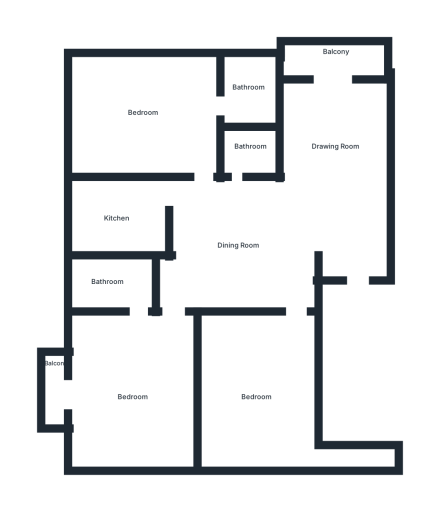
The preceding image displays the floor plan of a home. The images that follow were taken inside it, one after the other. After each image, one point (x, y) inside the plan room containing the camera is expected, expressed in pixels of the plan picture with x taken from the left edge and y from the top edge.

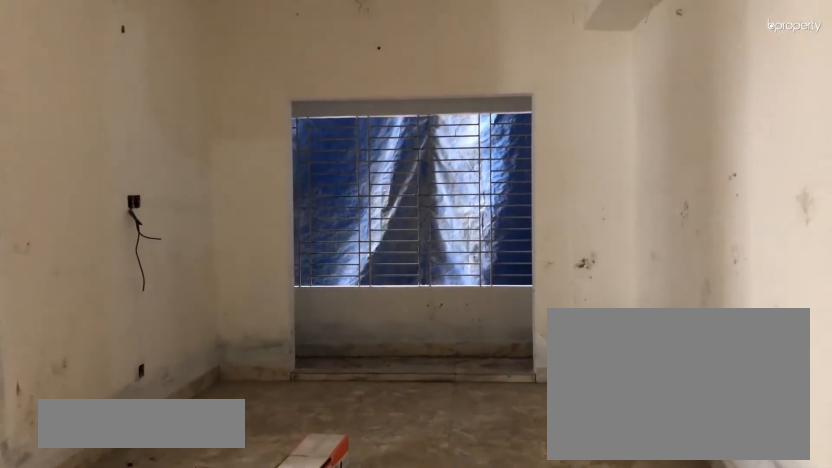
(338, 148)
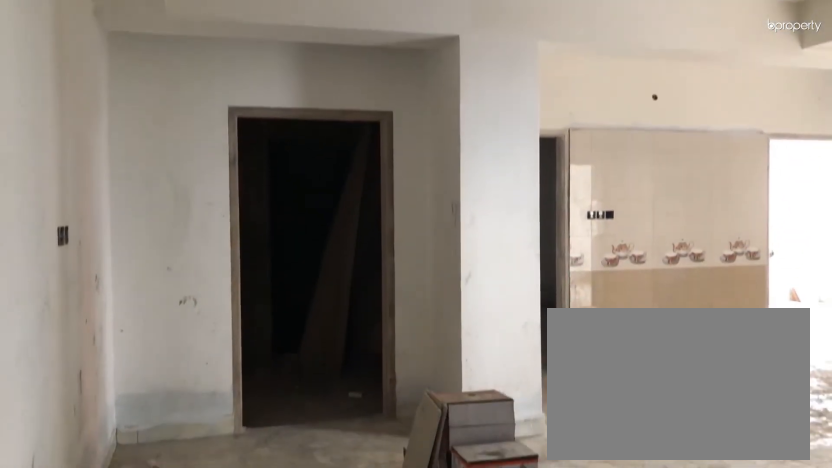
(334, 190)
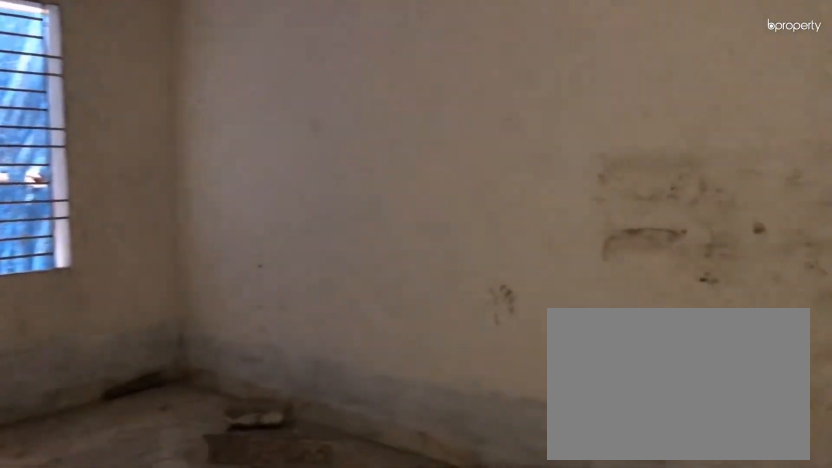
(253, 394)
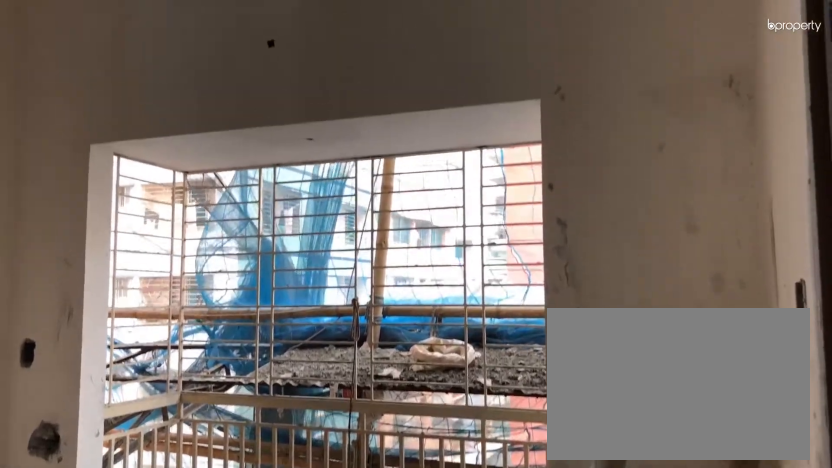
(134, 392)
